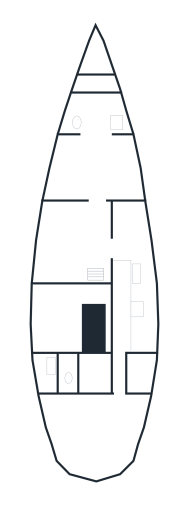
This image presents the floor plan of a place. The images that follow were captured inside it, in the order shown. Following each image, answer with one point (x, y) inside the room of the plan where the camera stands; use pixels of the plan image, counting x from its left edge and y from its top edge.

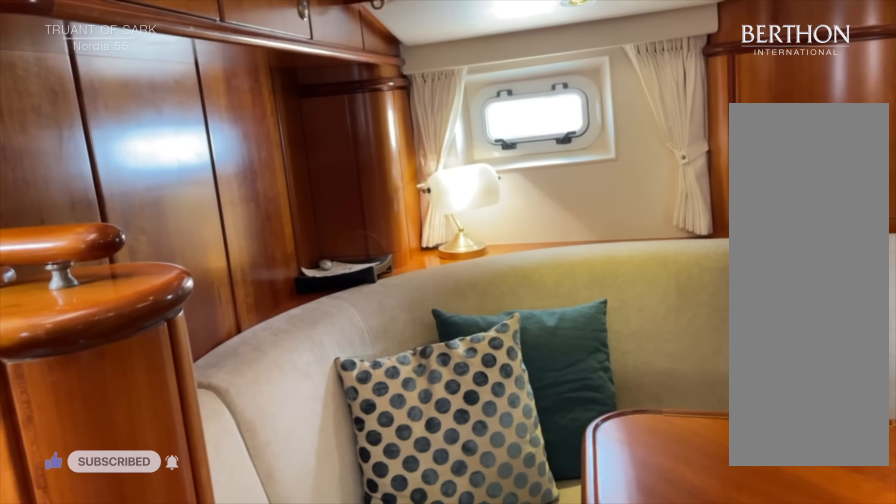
(93, 241)
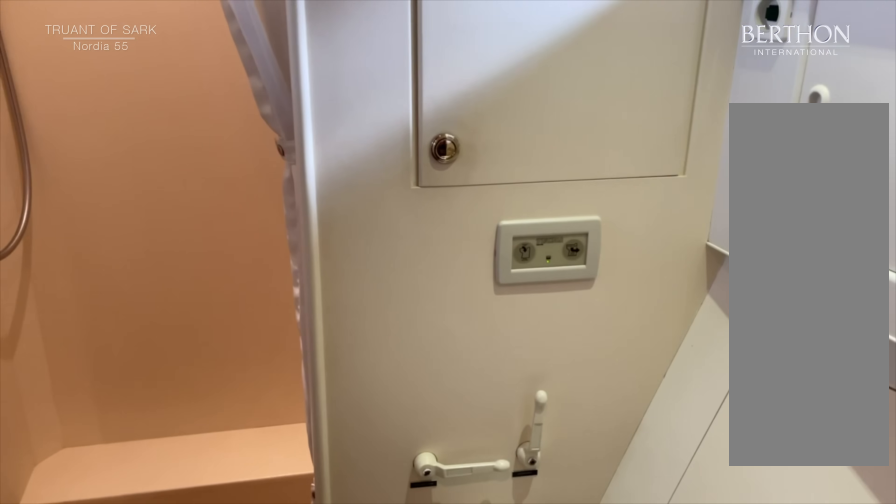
(95, 116)
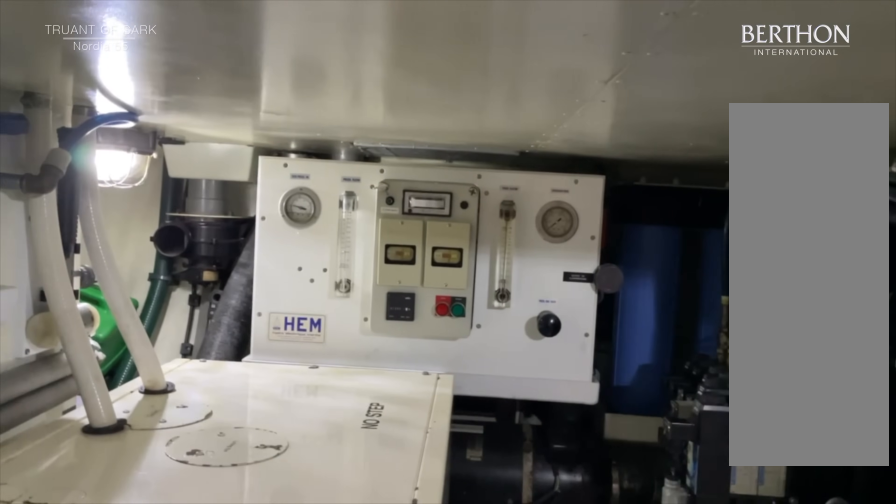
(70, 322)
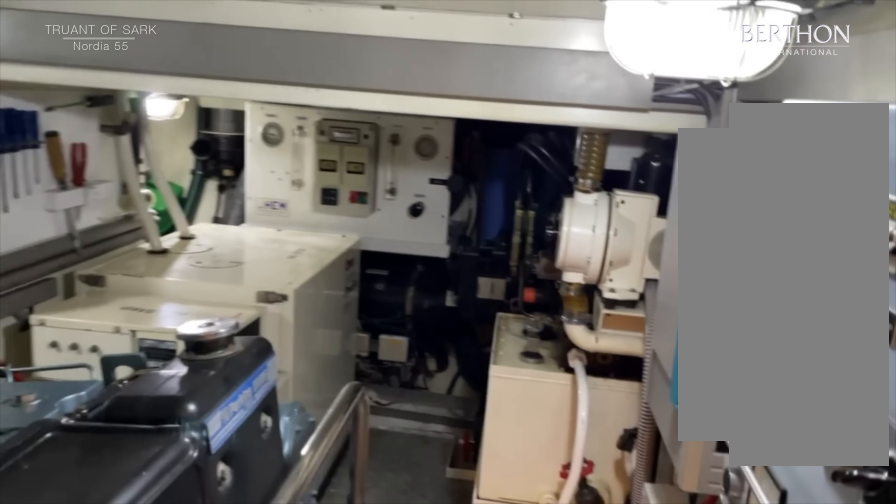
(70, 322)
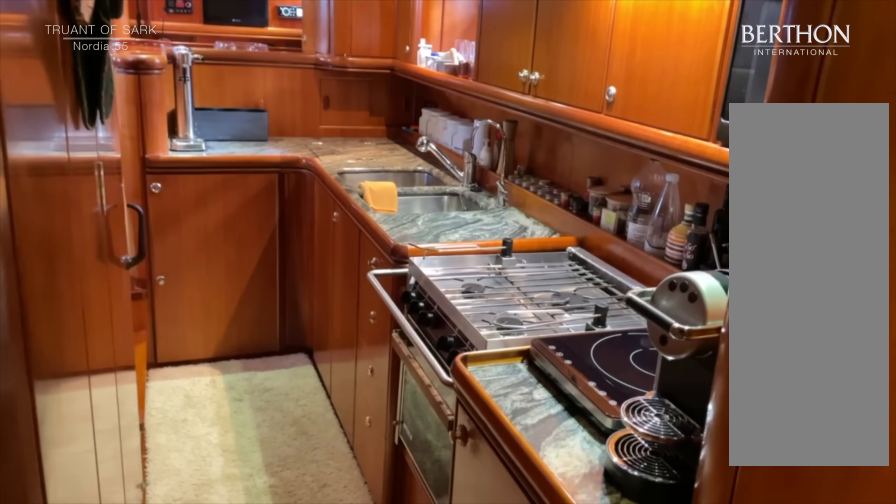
(135, 300)
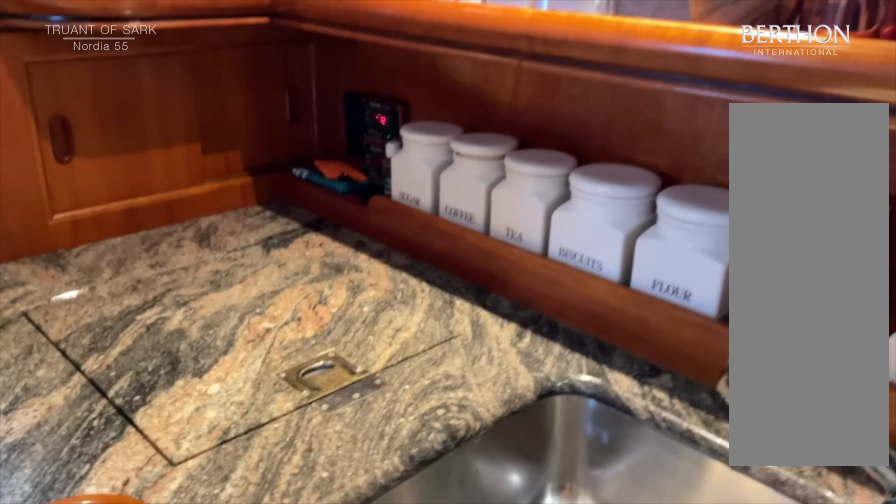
(135, 300)
